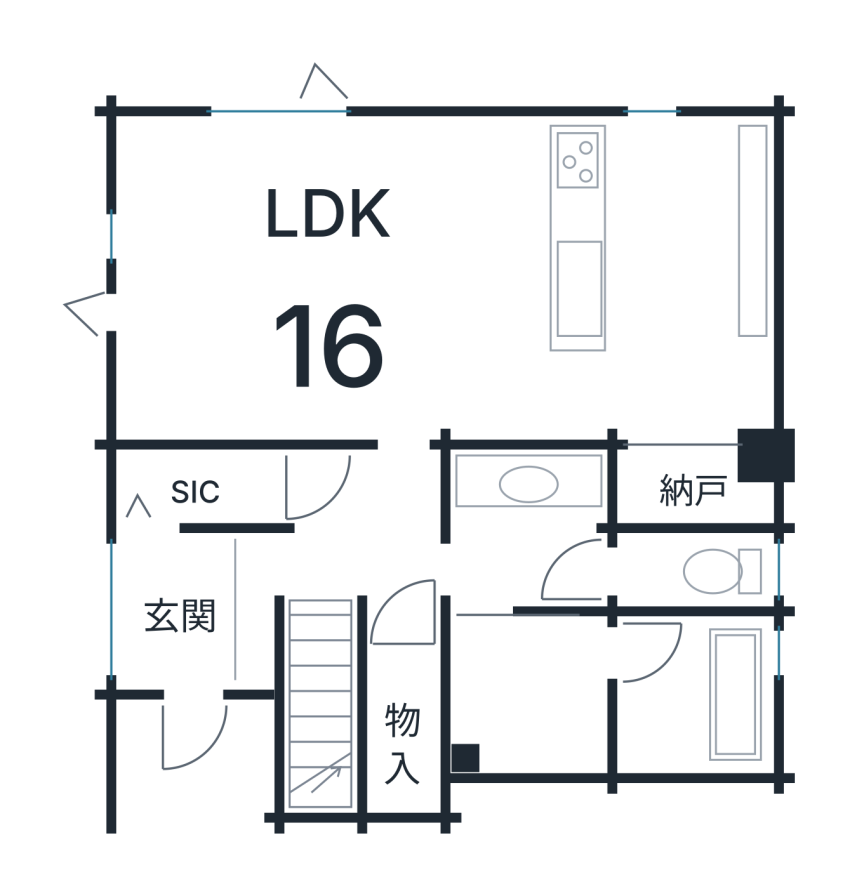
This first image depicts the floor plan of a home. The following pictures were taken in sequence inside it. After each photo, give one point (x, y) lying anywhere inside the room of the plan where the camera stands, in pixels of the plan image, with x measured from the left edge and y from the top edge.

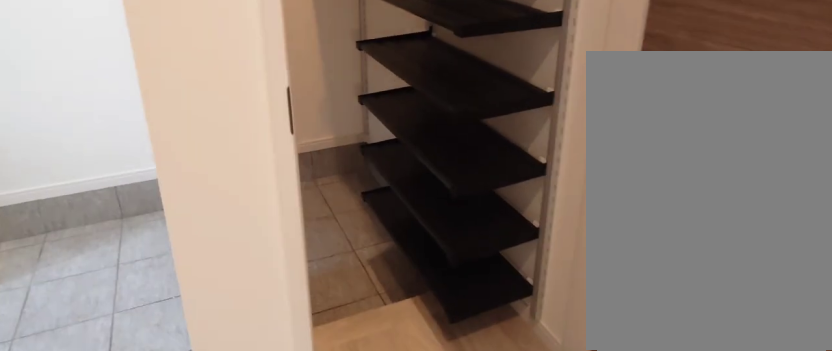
(188, 588)
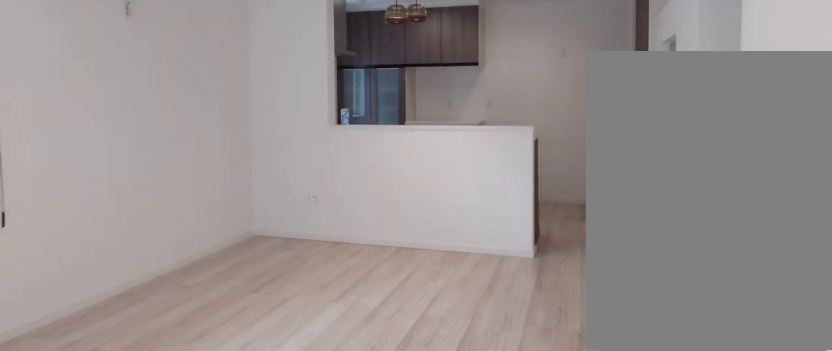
(337, 283)
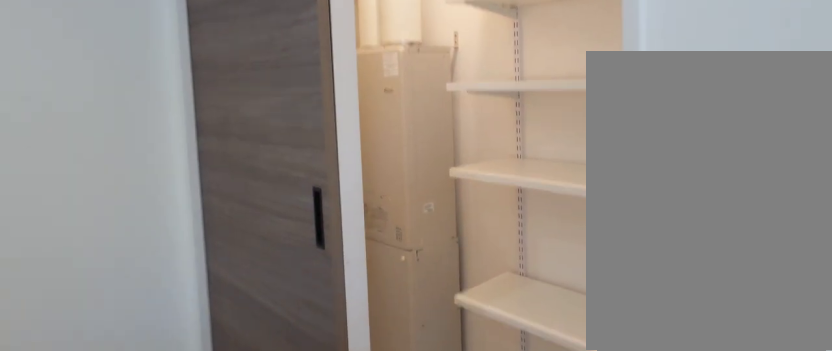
(682, 291)
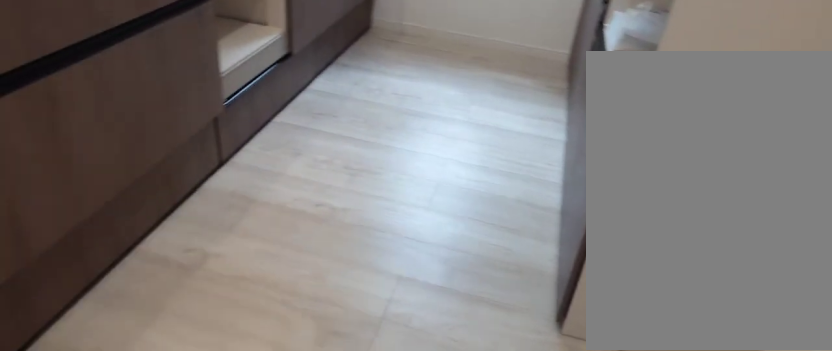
(682, 291)
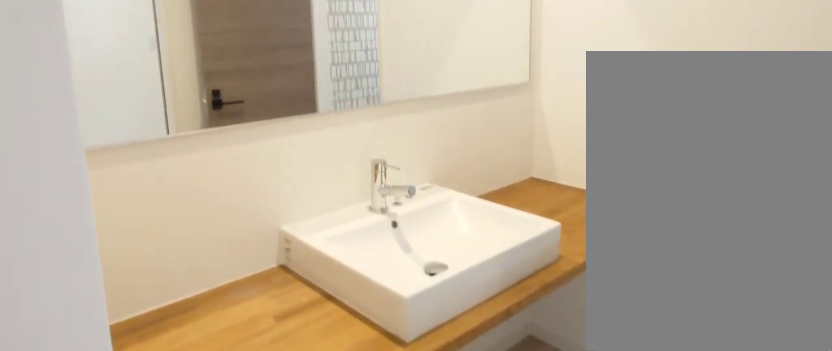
(528, 562)
